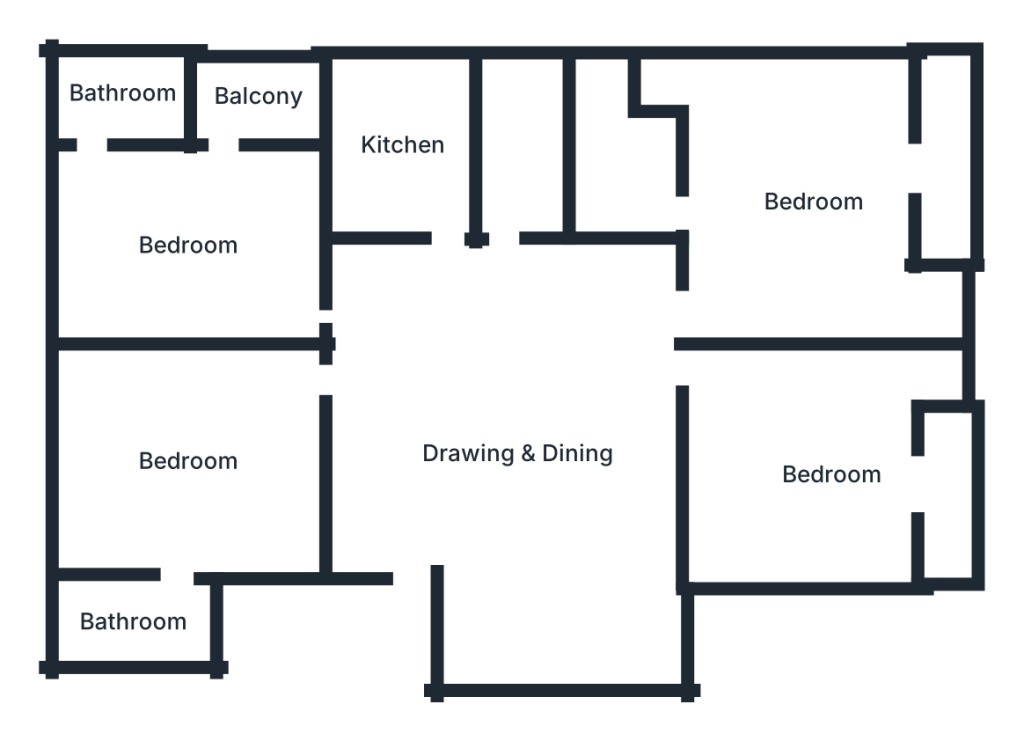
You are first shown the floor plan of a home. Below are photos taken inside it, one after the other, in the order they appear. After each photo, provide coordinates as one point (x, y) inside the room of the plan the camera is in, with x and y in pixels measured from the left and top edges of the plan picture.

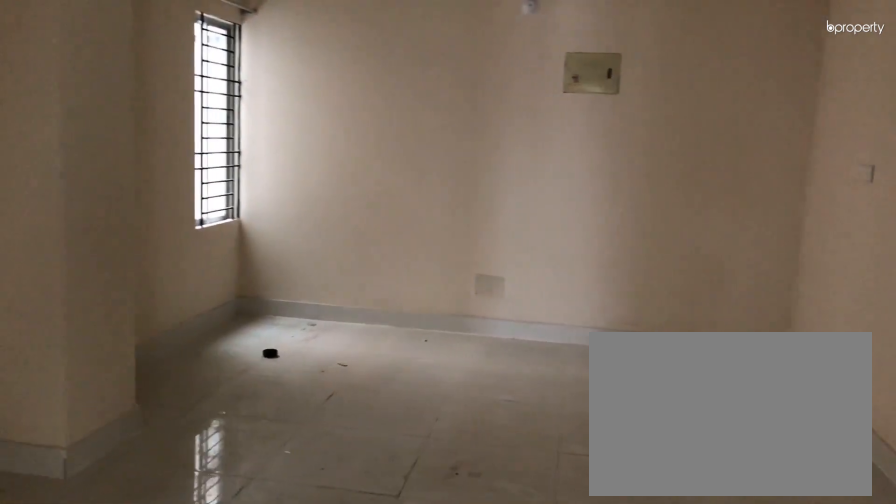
(530, 449)
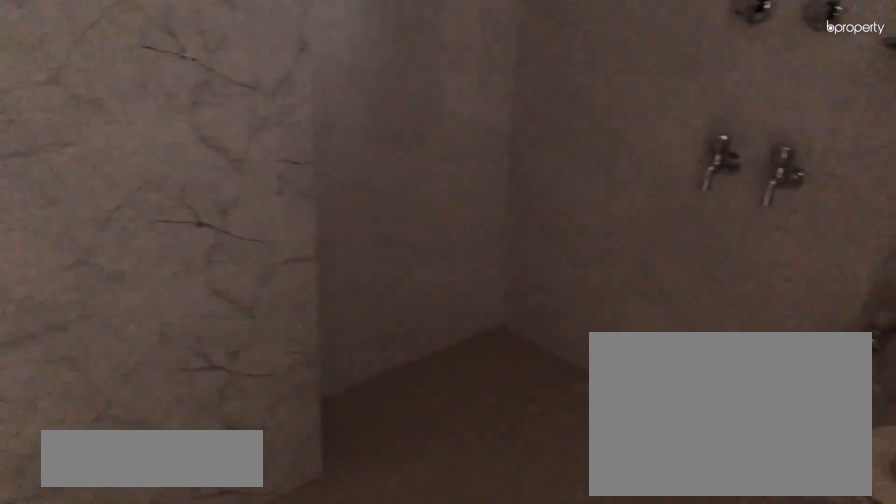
(137, 624)
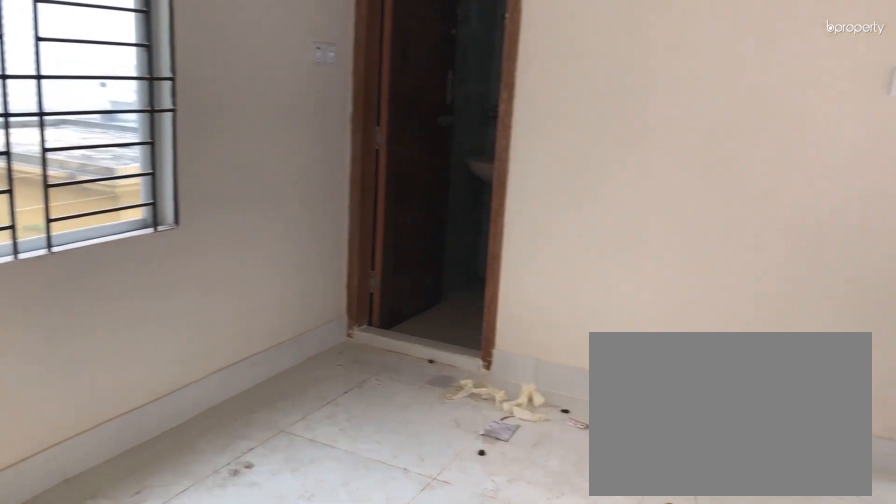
(190, 244)
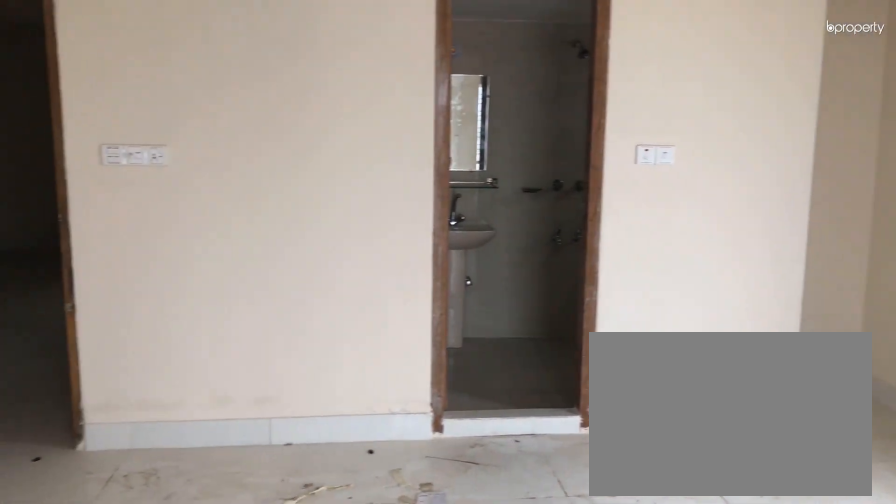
(818, 202)
